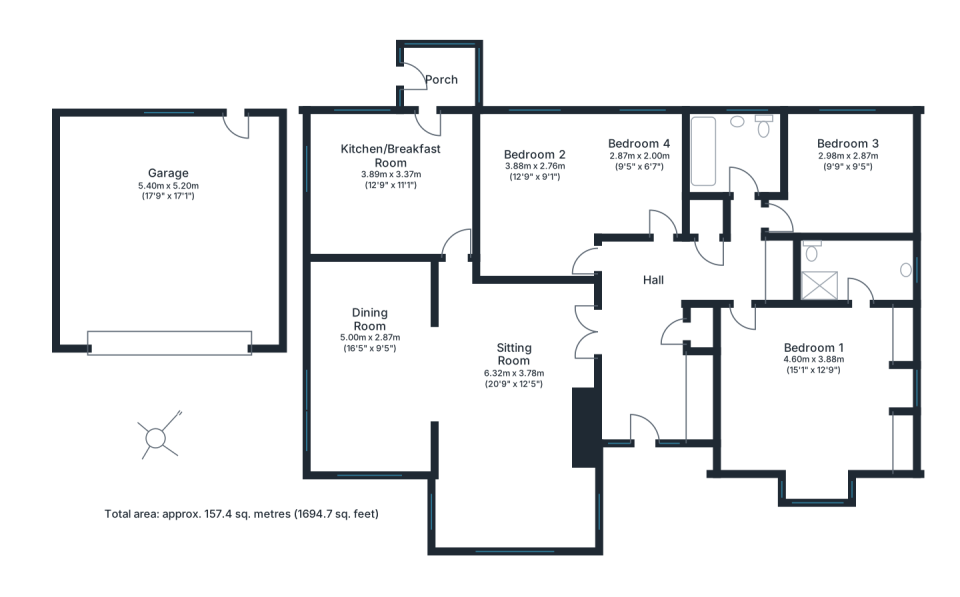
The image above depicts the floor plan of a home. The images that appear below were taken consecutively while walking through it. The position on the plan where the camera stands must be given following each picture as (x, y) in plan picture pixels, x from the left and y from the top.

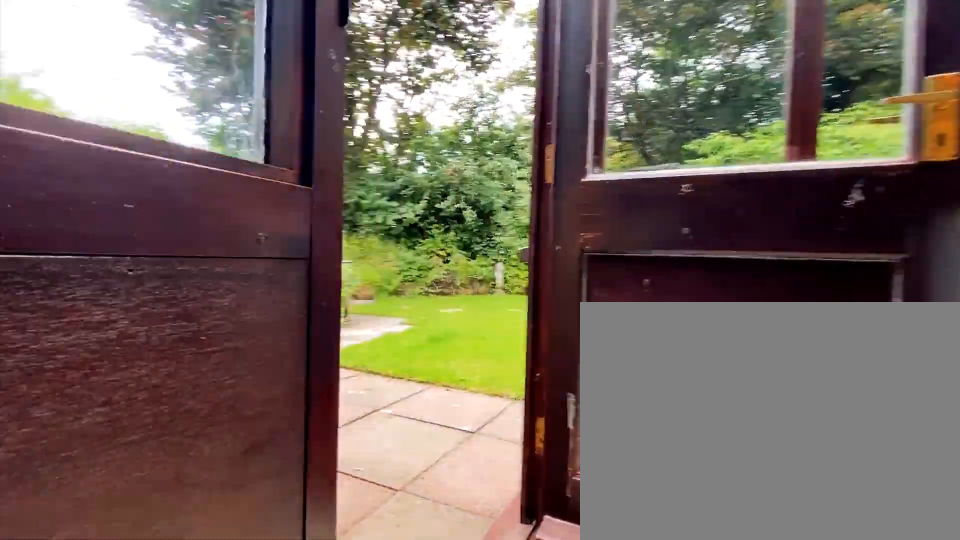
(422, 88)
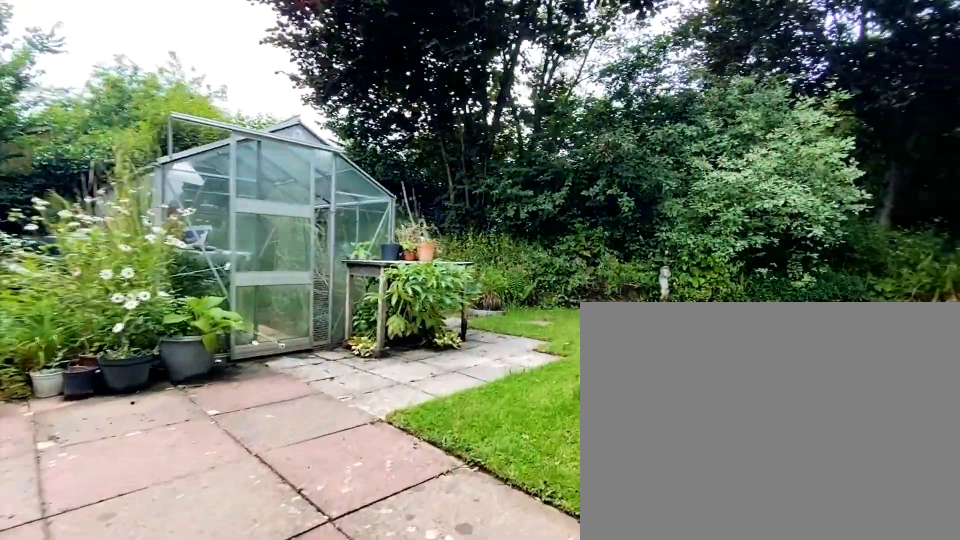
(369, 56)
